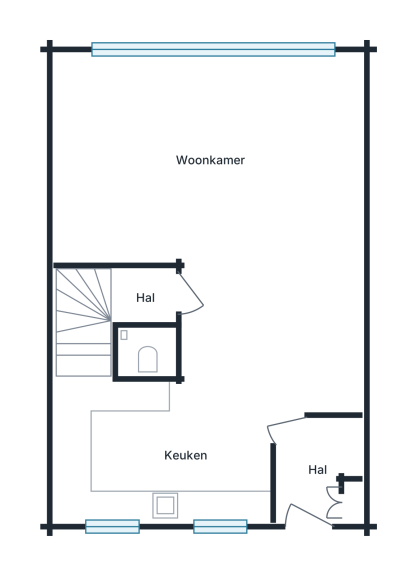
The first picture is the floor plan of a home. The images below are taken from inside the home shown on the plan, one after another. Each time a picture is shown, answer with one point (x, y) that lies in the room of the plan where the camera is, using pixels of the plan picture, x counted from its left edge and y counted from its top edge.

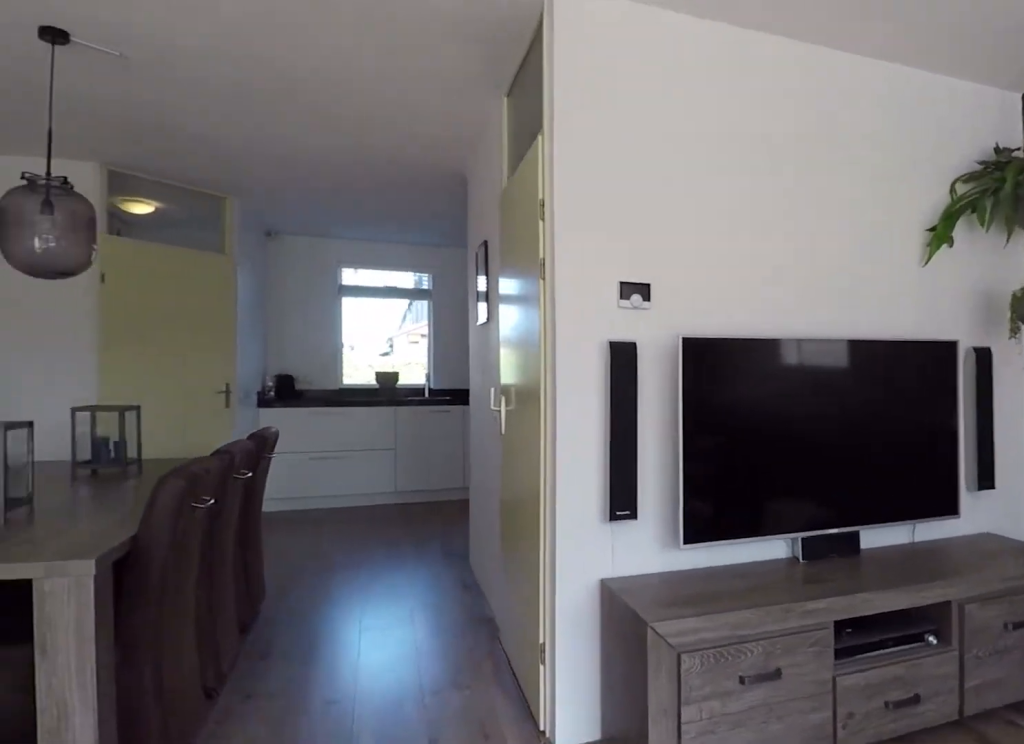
(136, 153)
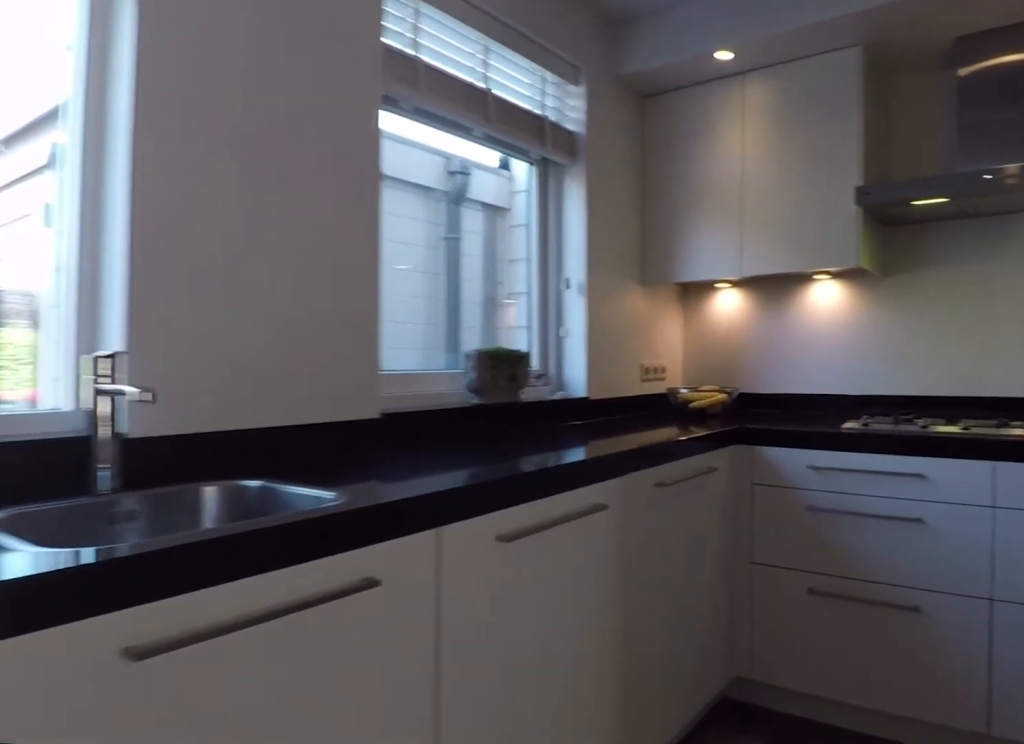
(155, 456)
